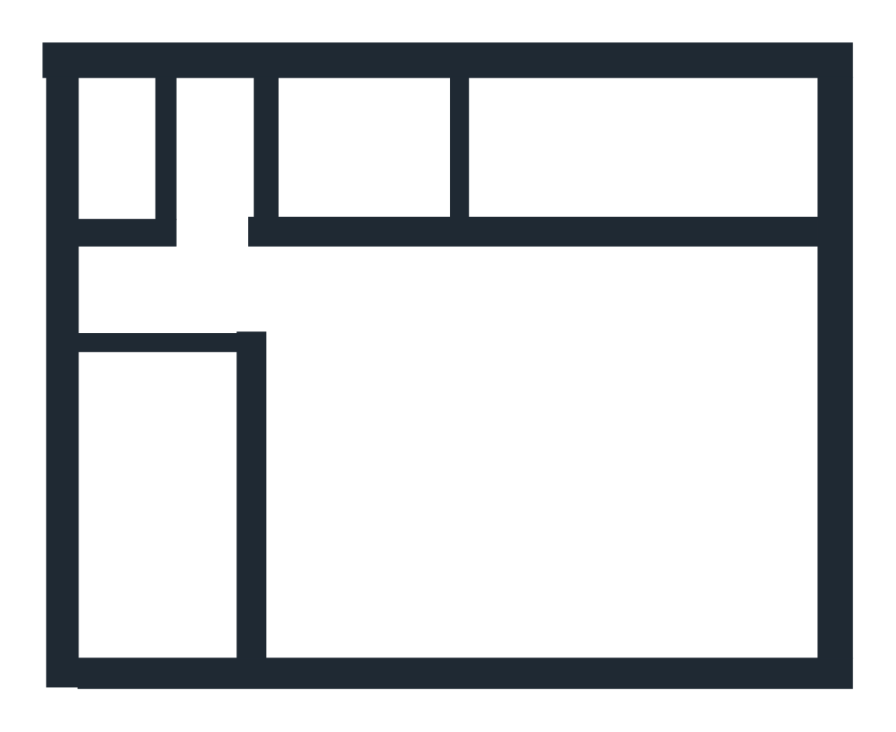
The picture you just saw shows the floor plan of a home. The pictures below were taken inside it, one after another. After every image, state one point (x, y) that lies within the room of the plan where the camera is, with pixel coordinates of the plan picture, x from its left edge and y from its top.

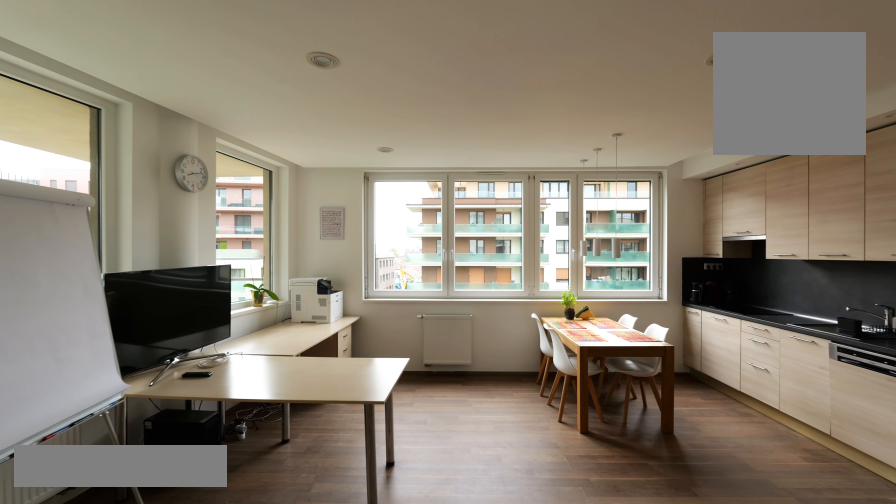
(439, 412)
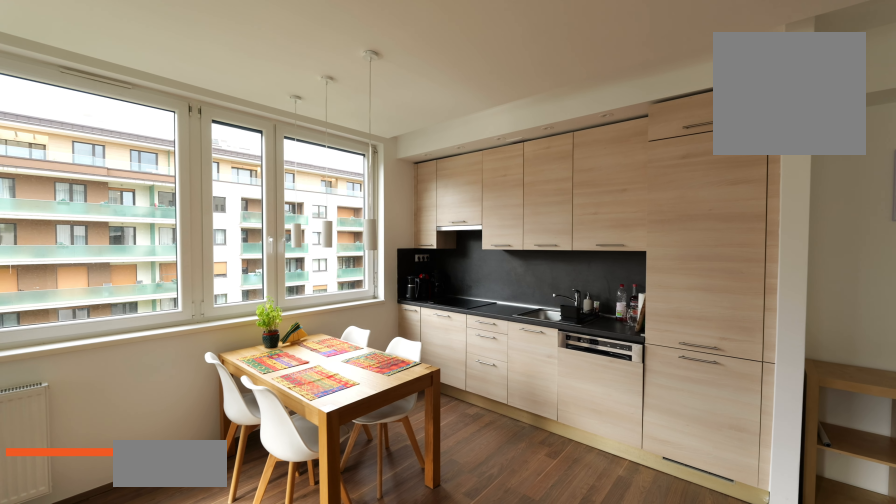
(439, 412)
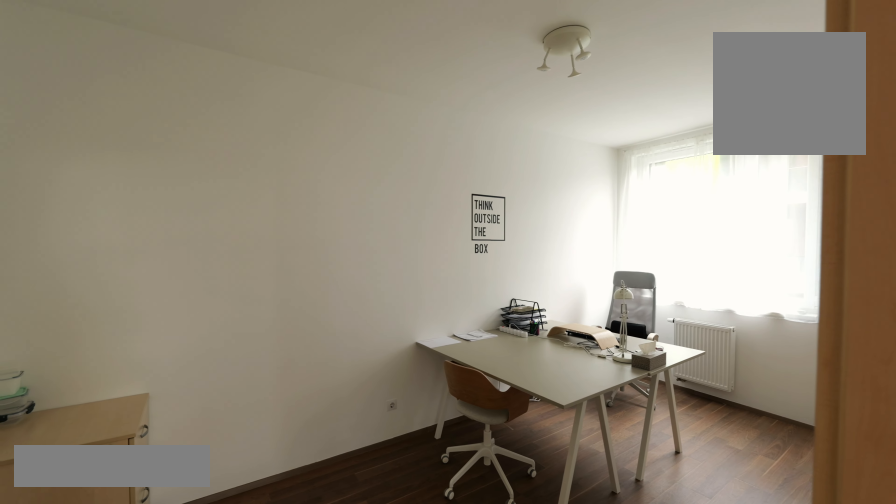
(563, 154)
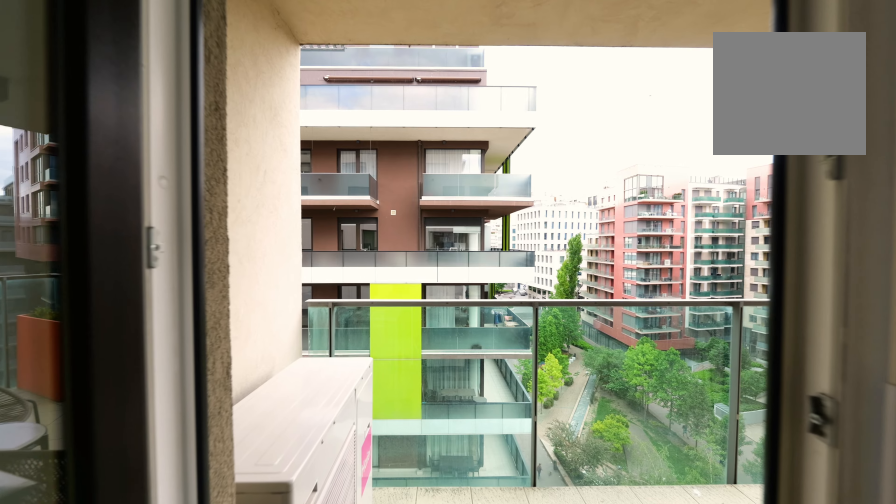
(630, 401)
